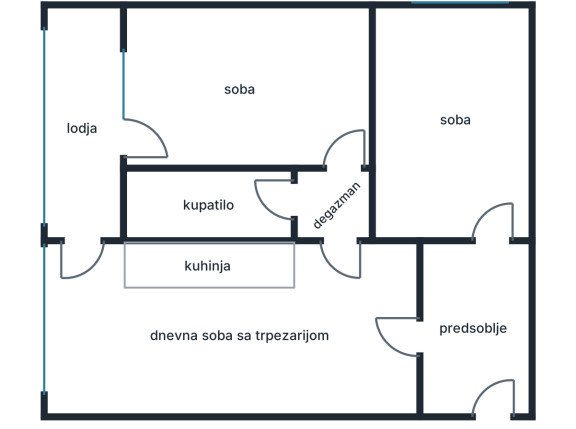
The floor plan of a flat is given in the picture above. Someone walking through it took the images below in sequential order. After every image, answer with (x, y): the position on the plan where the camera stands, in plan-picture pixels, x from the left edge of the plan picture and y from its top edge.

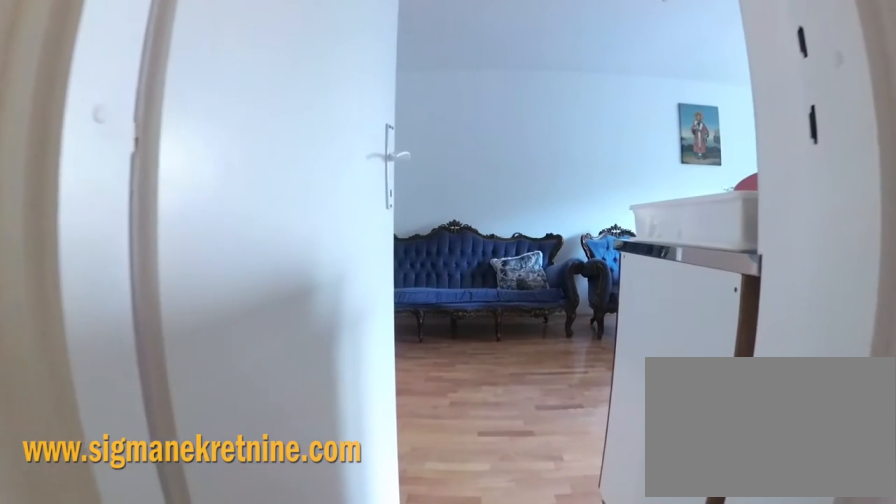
(342, 195)
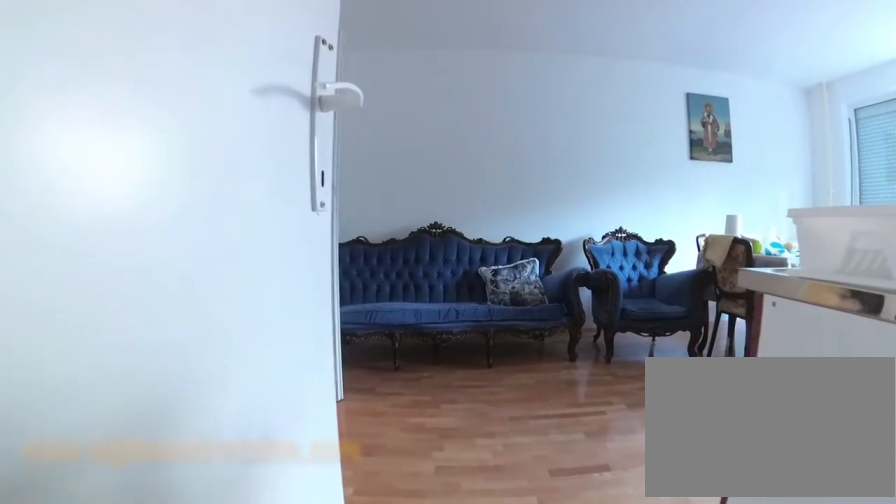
(341, 216)
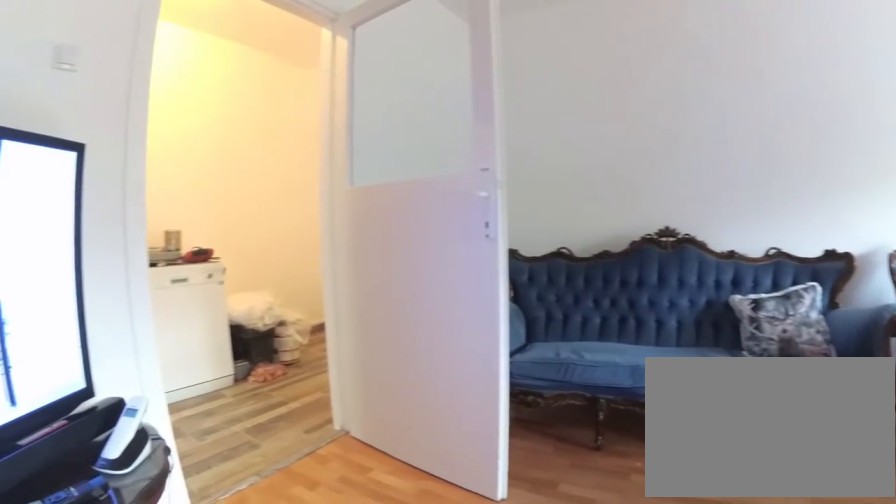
(335, 255)
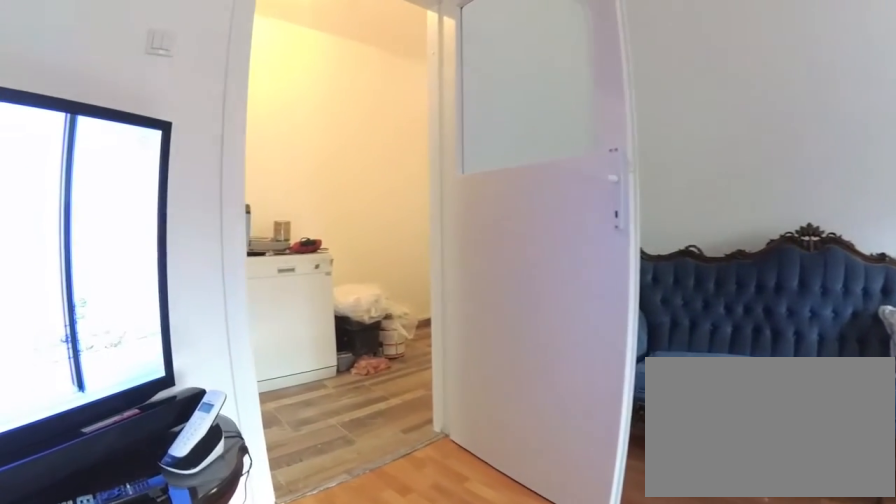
(329, 258)
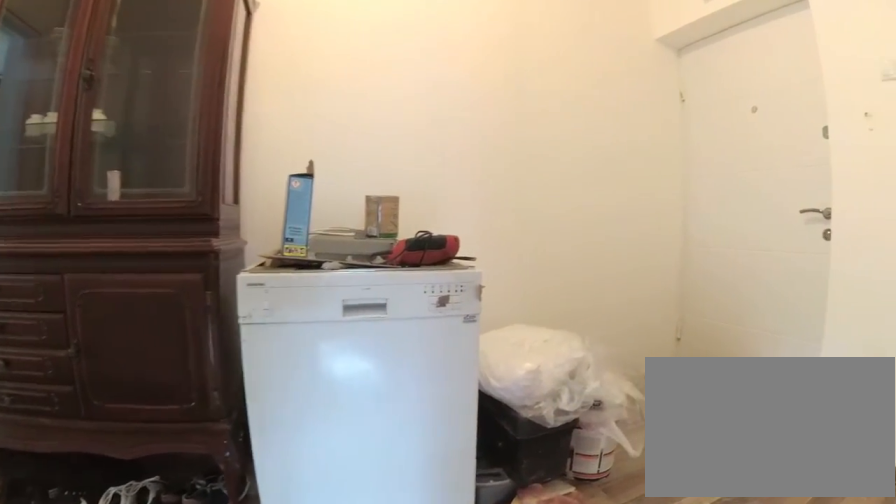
(408, 333)
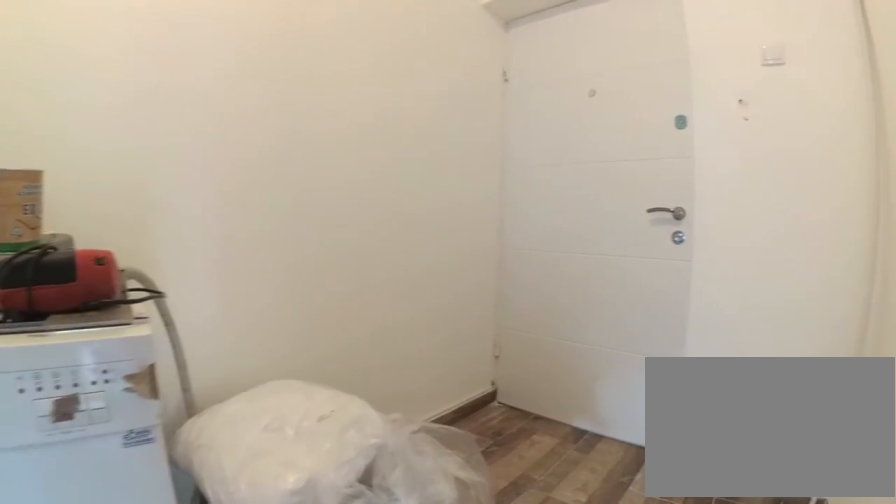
(452, 341)
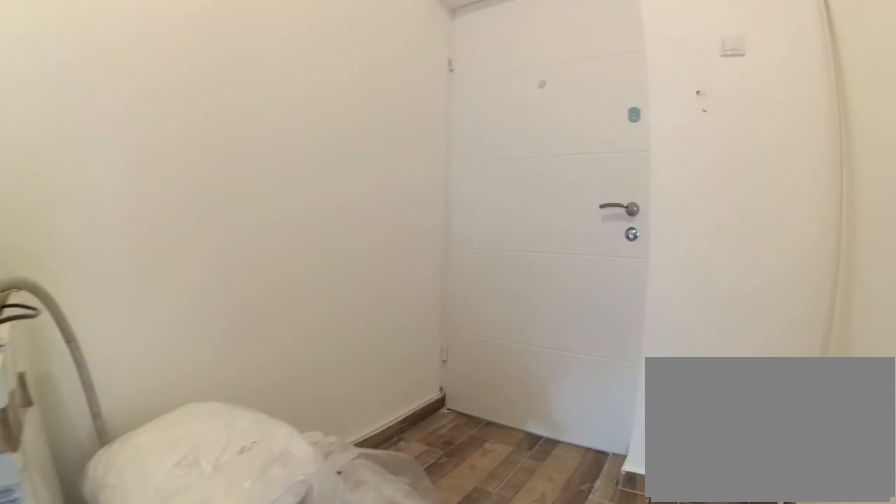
(460, 342)
